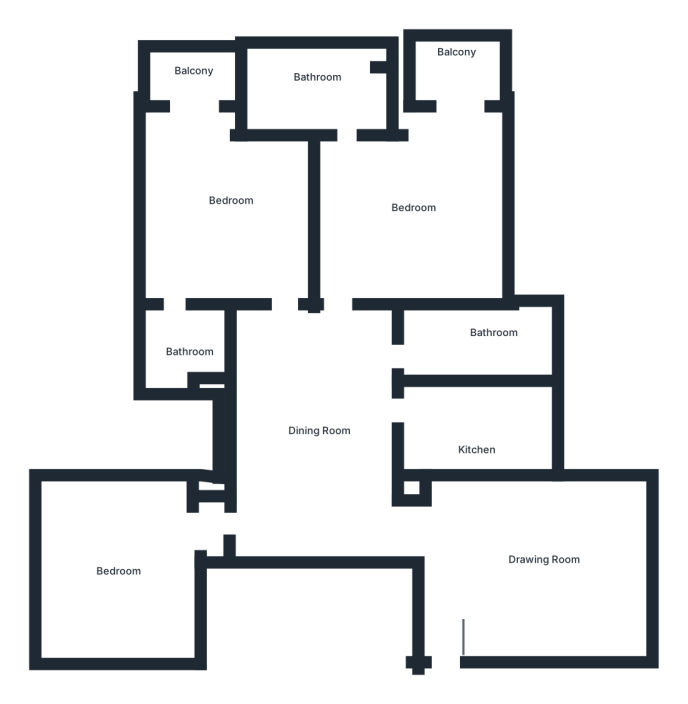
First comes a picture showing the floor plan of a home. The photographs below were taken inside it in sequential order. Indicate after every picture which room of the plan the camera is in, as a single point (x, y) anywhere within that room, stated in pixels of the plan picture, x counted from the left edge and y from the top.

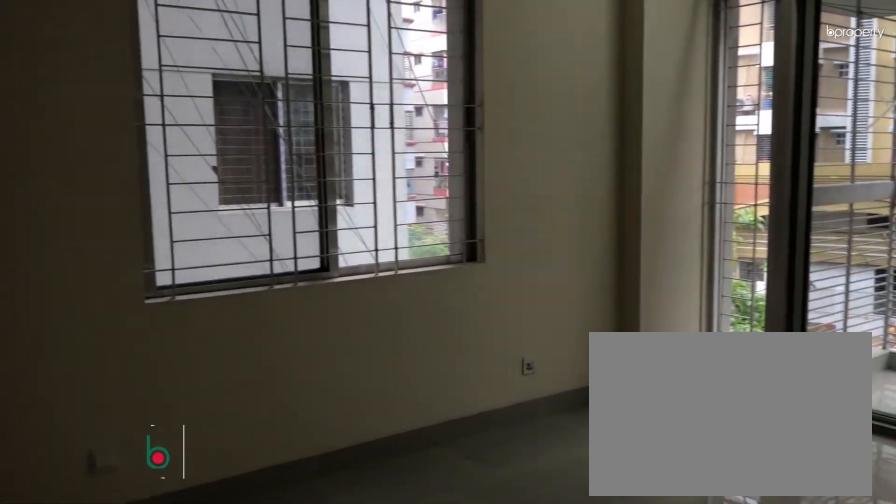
(231, 210)
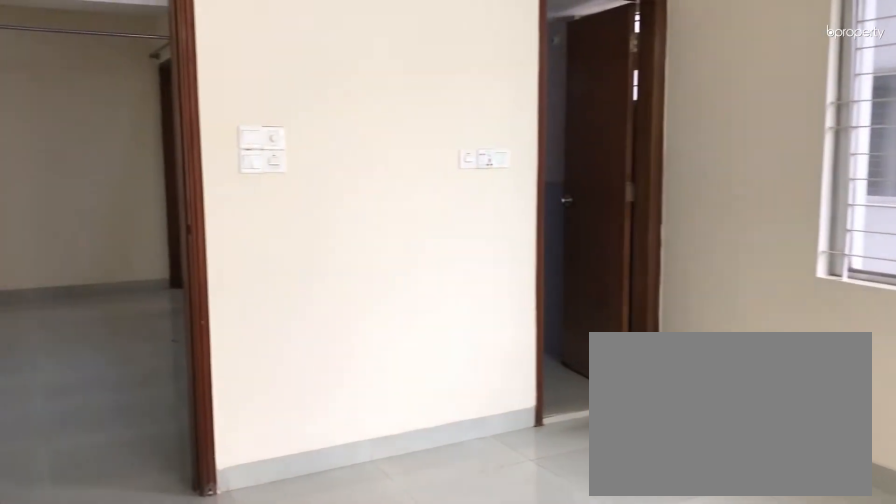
(230, 208)
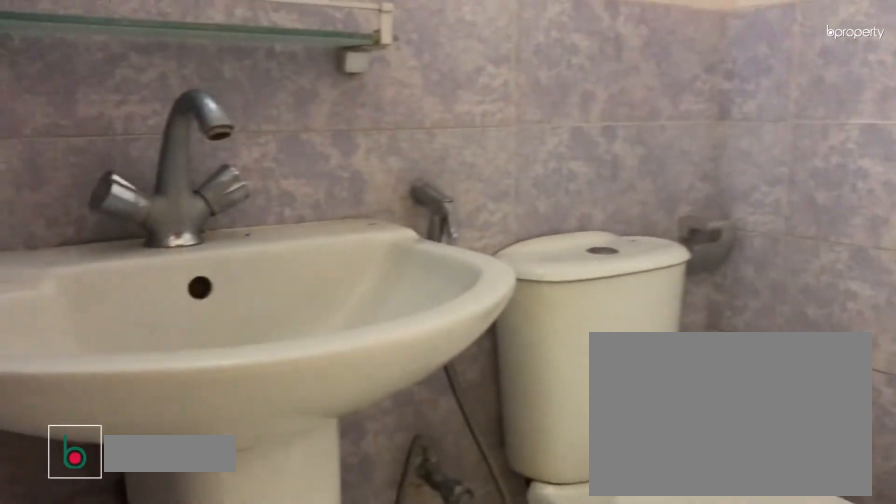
(185, 342)
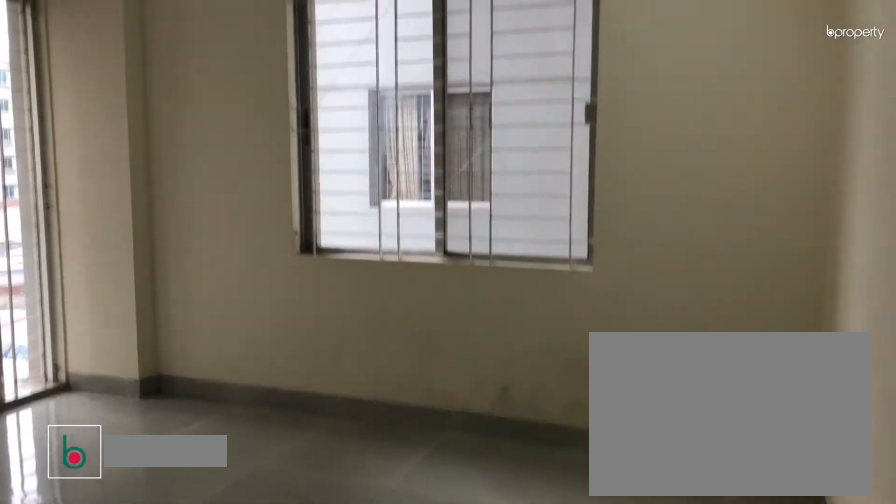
(412, 194)
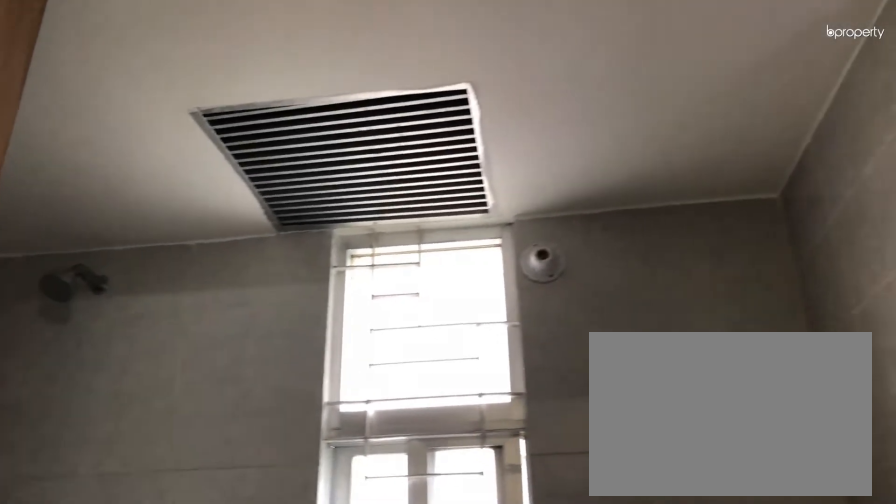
(314, 80)
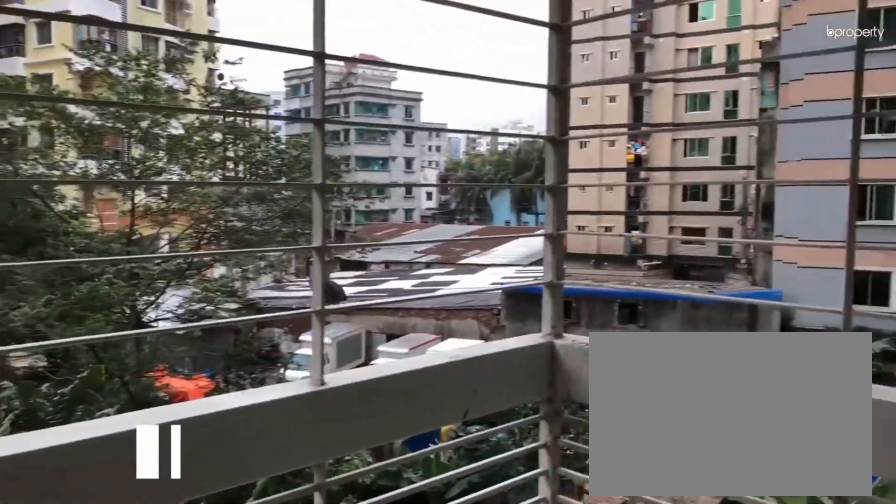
(457, 61)
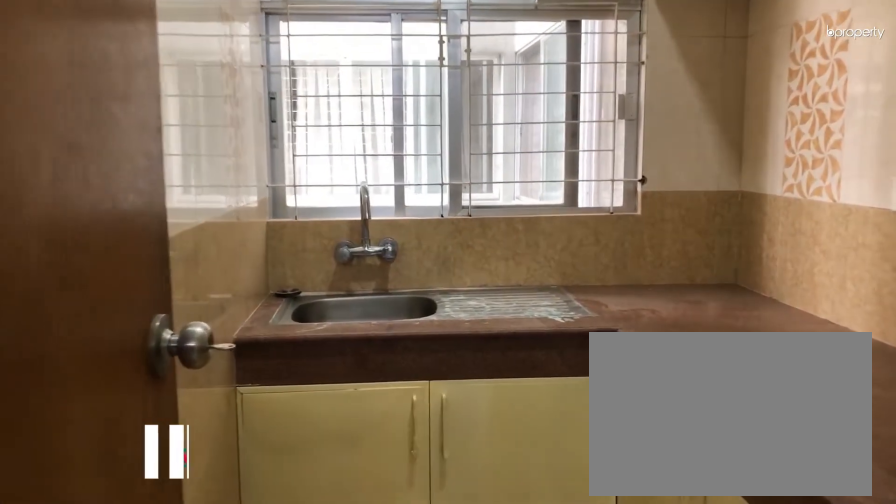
(472, 430)
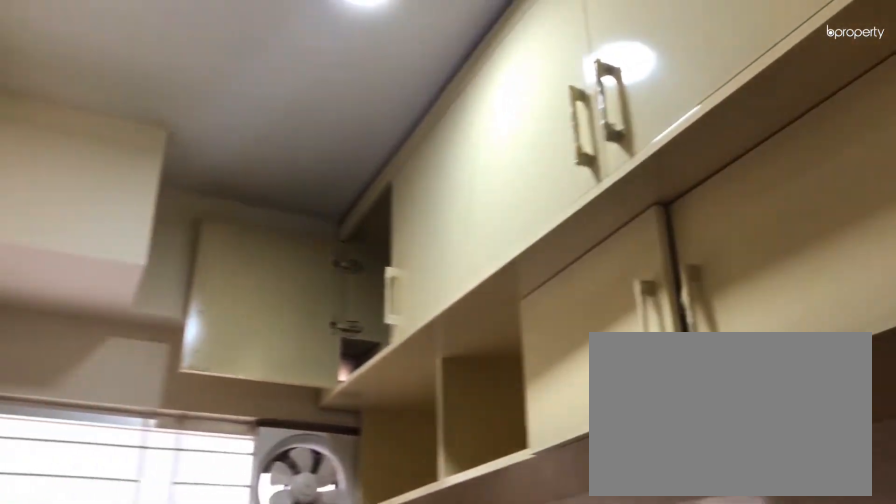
(472, 430)
